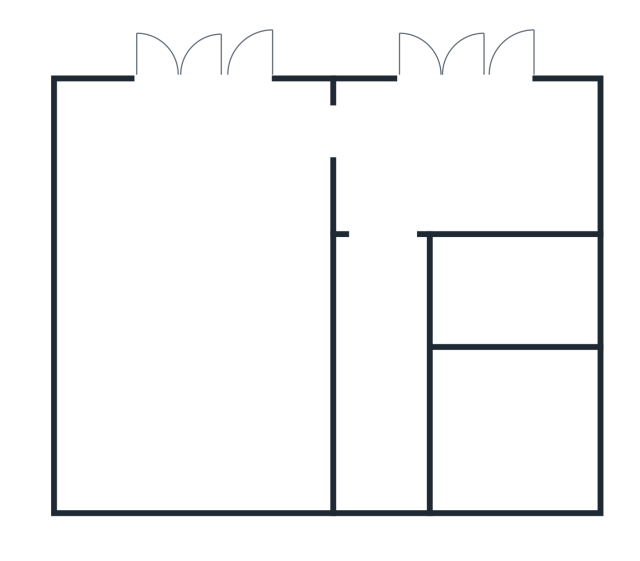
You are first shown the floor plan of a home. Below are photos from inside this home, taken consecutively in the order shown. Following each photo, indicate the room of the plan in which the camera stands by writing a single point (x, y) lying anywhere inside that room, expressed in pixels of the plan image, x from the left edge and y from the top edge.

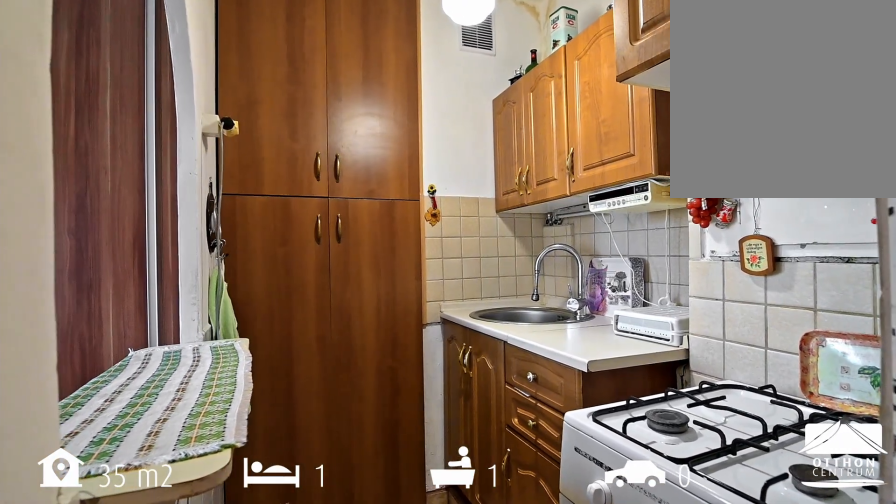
(522, 291)
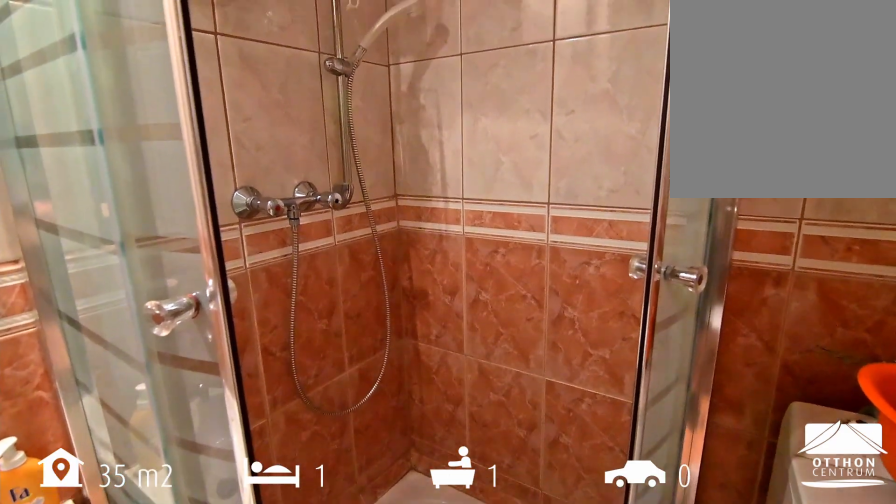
(522, 436)
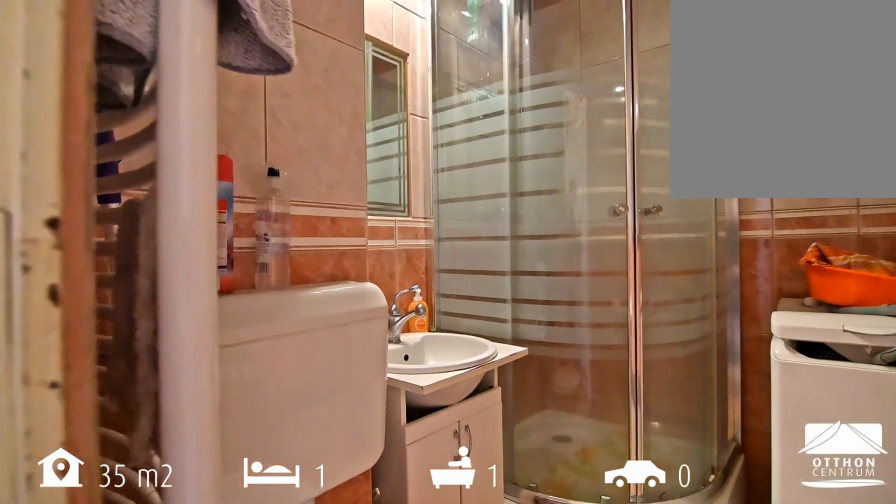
(522, 436)
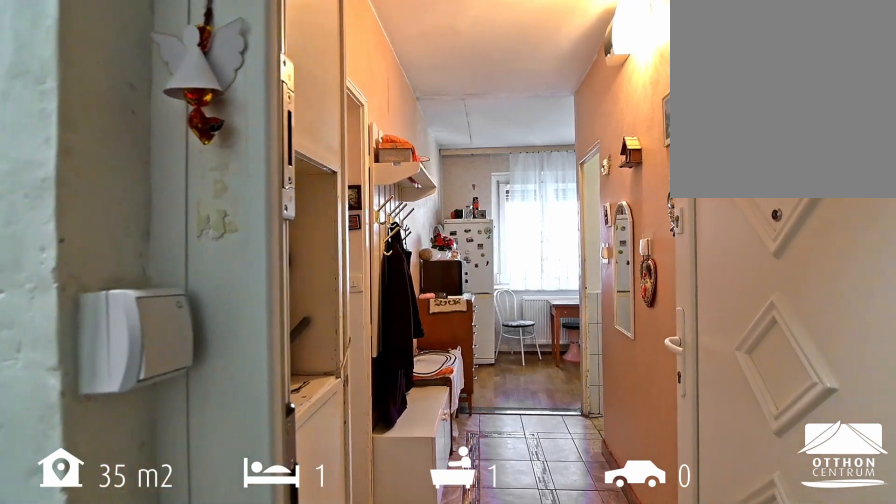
(393, 367)
